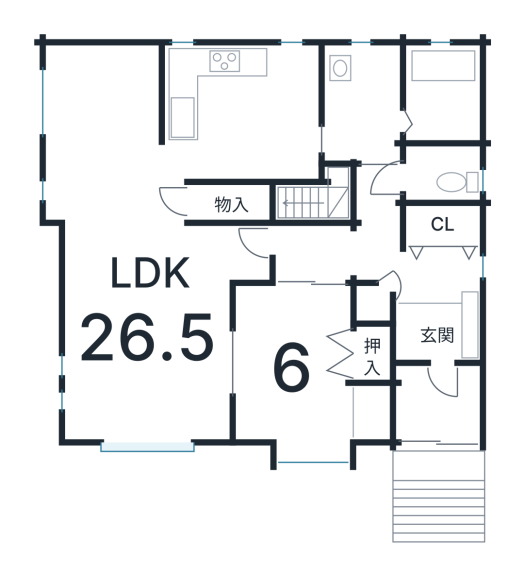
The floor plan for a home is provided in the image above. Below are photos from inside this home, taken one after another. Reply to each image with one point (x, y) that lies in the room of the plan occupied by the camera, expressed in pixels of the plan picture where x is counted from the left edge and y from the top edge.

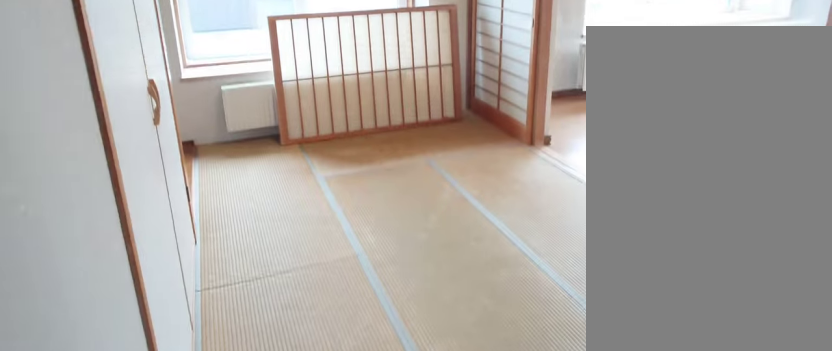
(287, 371)
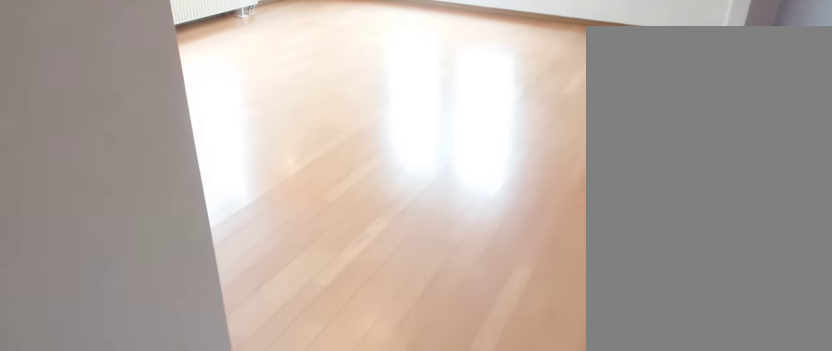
(132, 326)
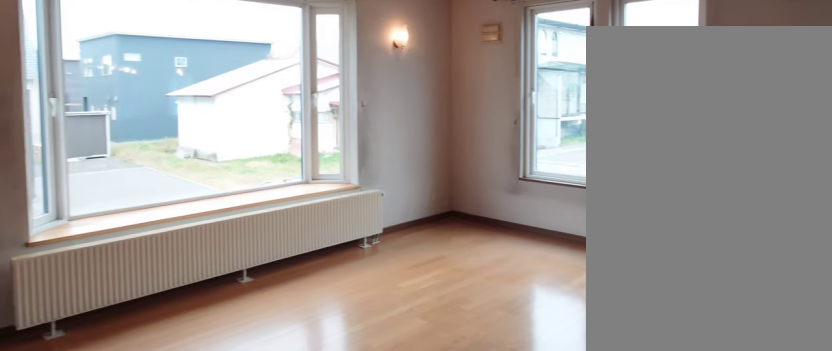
(132, 326)
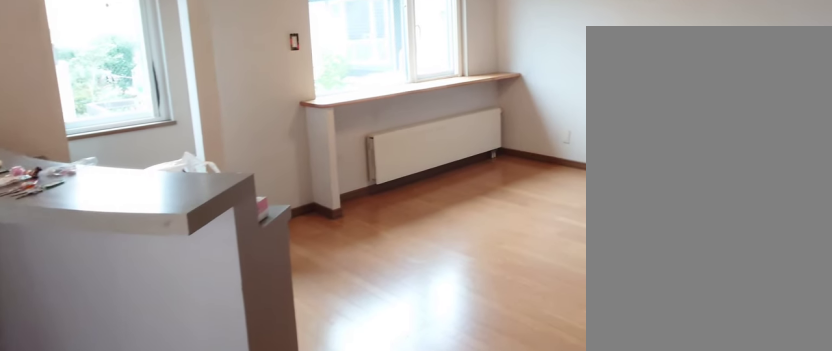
(88, 129)
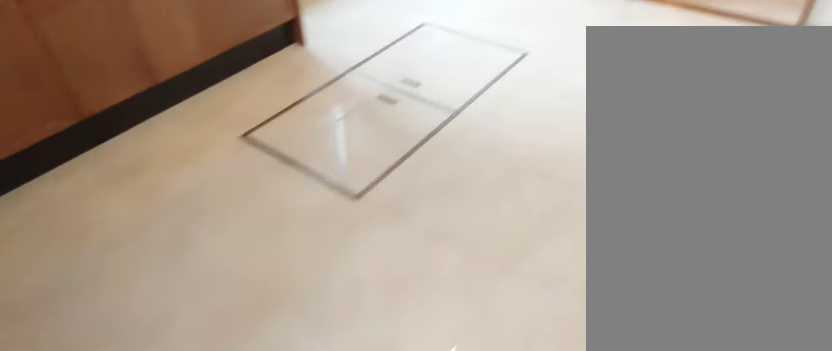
(241, 118)
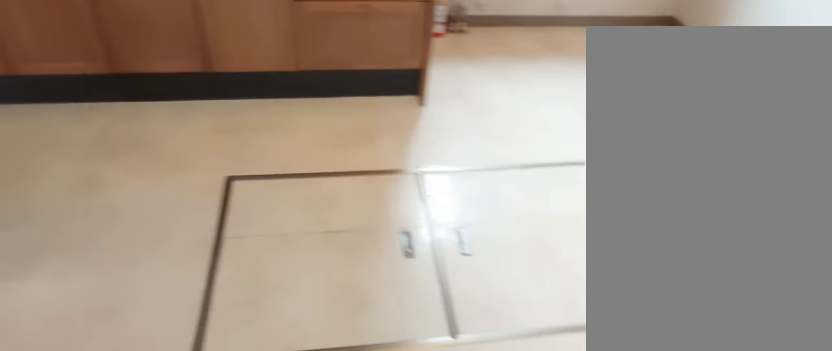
(241, 118)
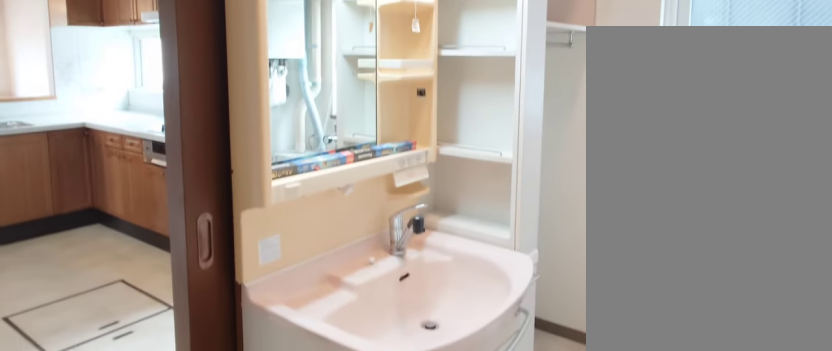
(364, 113)
